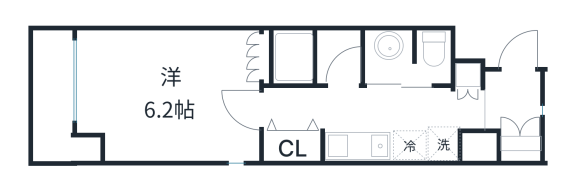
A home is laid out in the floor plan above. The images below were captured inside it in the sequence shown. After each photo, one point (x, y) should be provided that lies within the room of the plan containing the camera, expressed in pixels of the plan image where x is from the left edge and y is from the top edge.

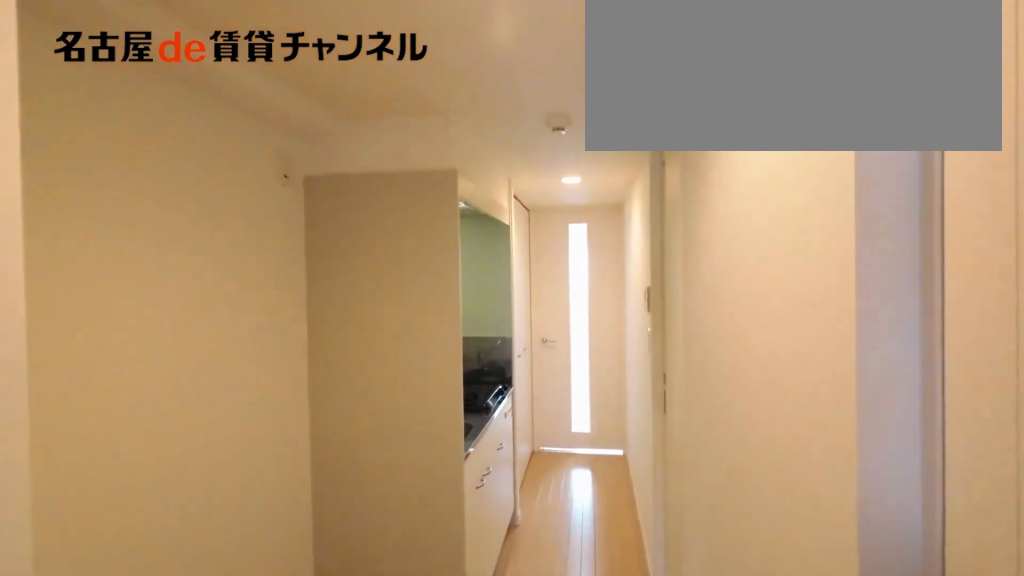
(512, 110)
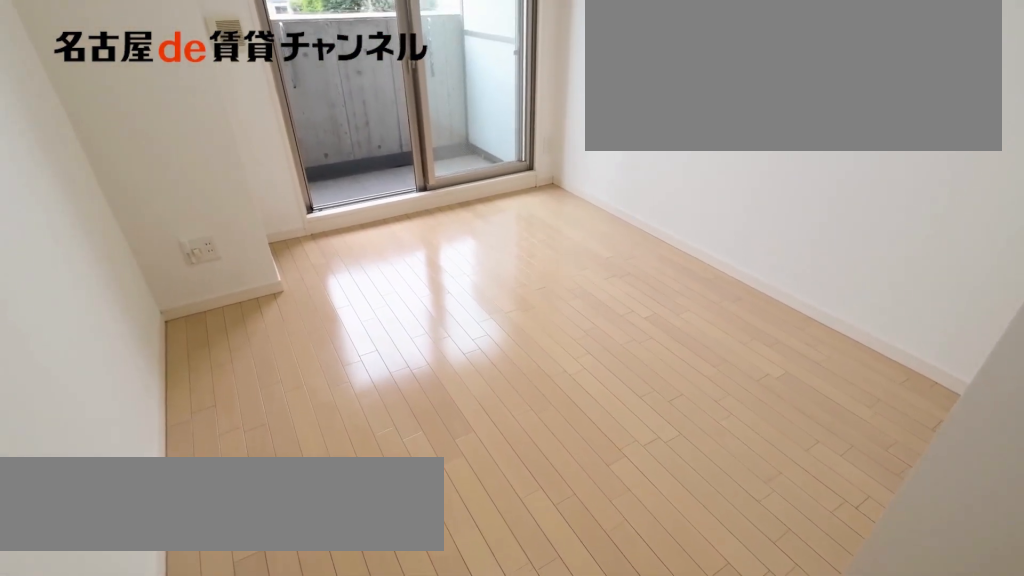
(168, 94)
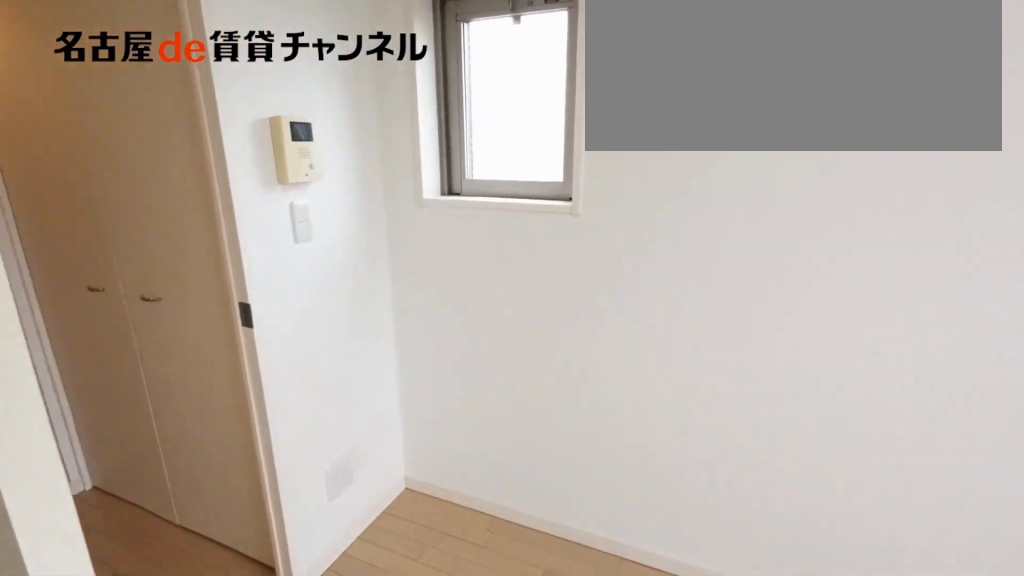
(168, 94)
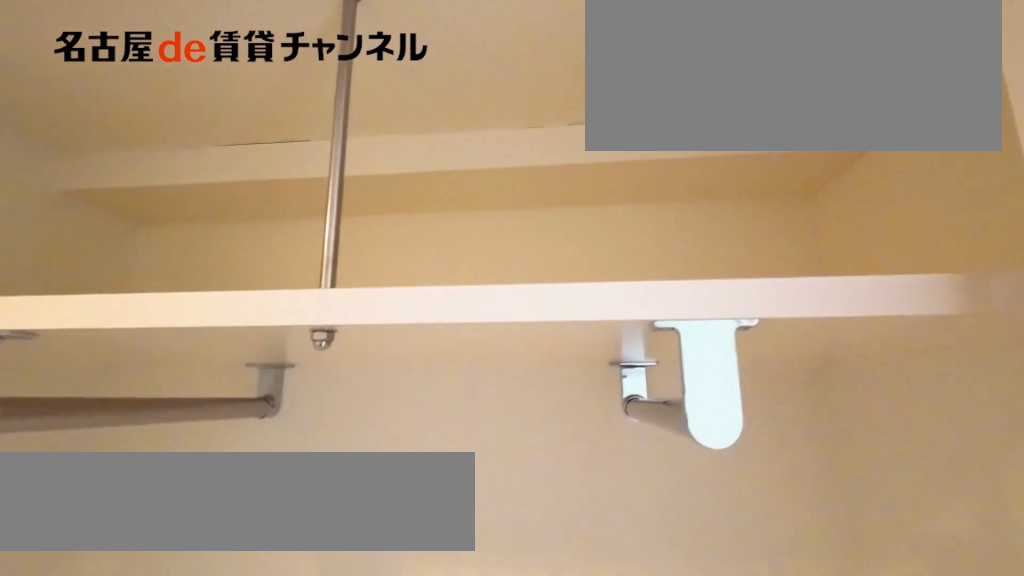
(294, 145)
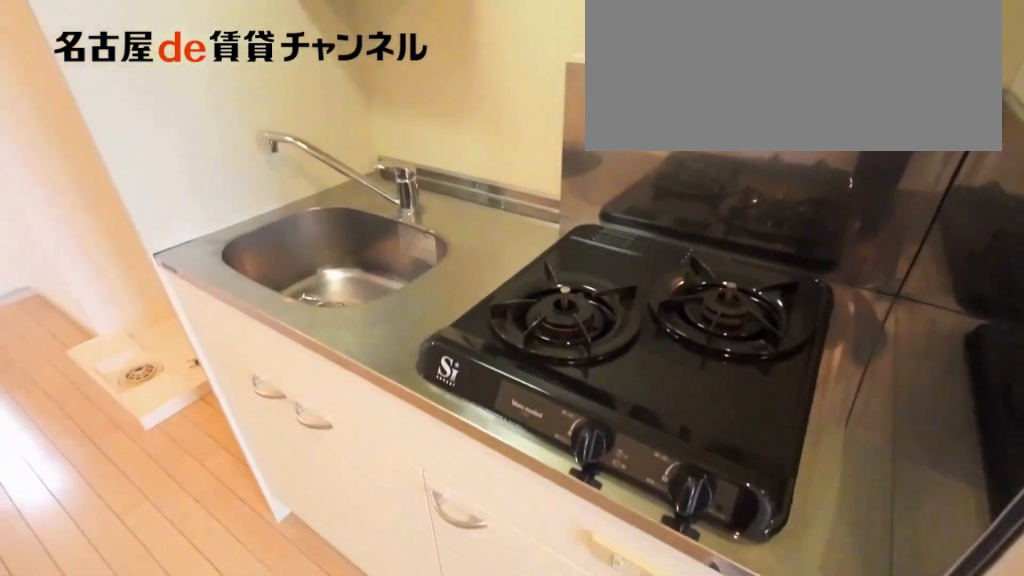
(372, 146)
